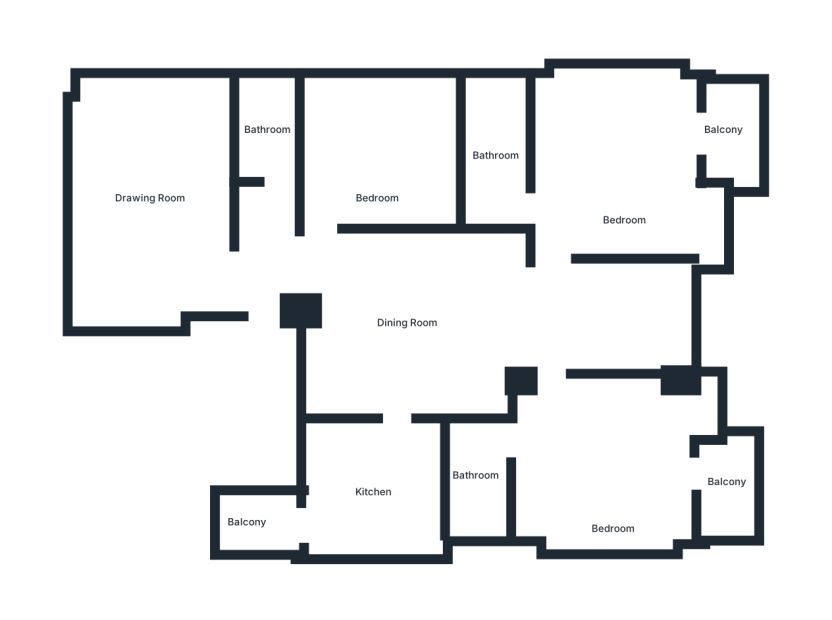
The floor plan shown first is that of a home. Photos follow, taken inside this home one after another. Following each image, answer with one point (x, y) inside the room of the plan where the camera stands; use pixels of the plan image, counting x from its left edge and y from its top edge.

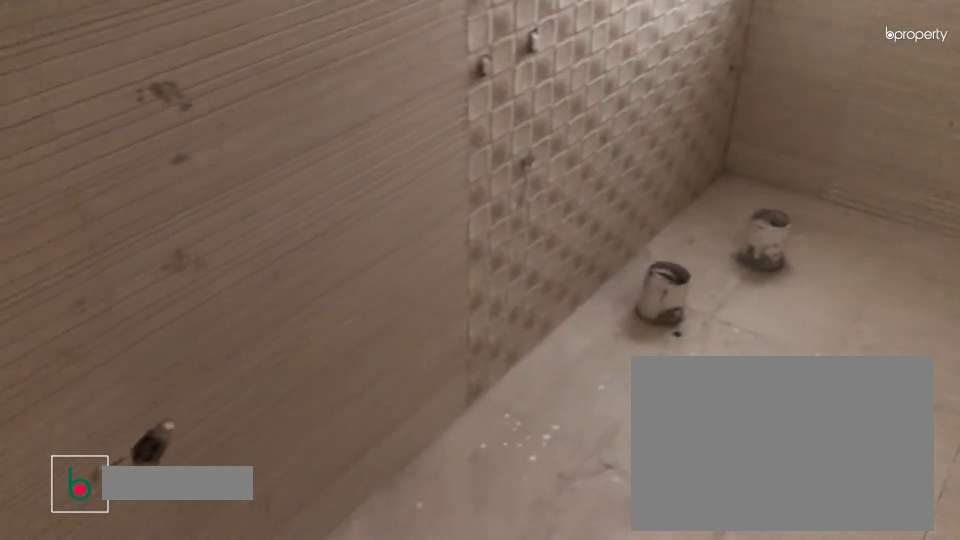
(264, 127)
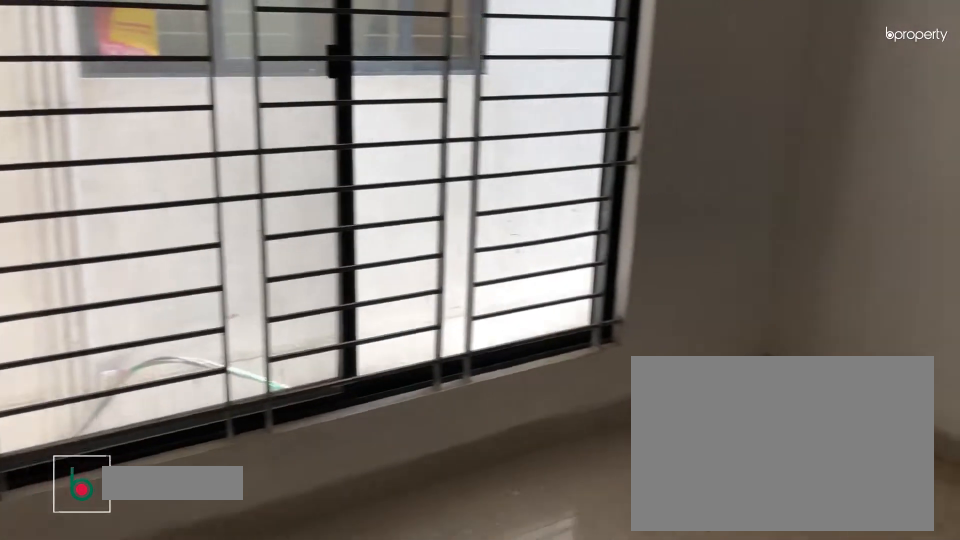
(370, 164)
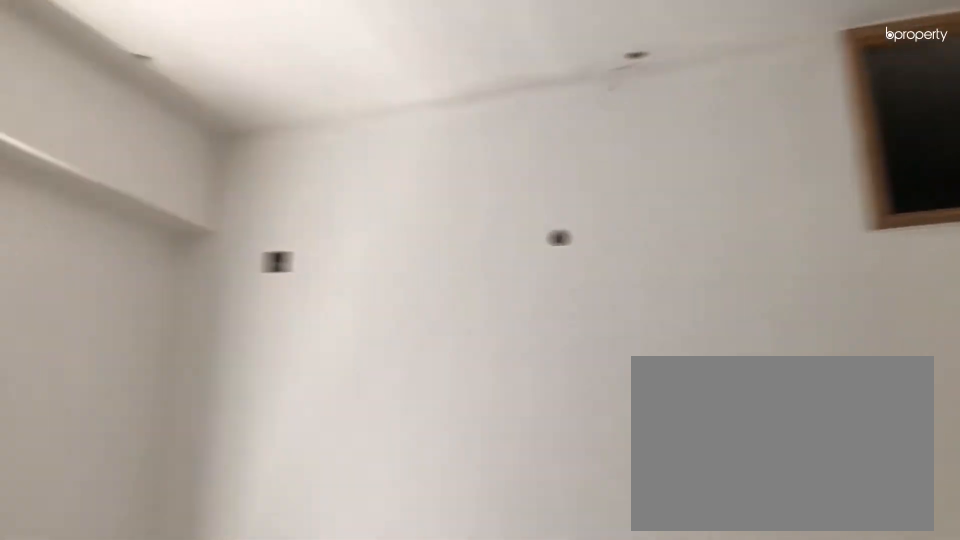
(371, 164)
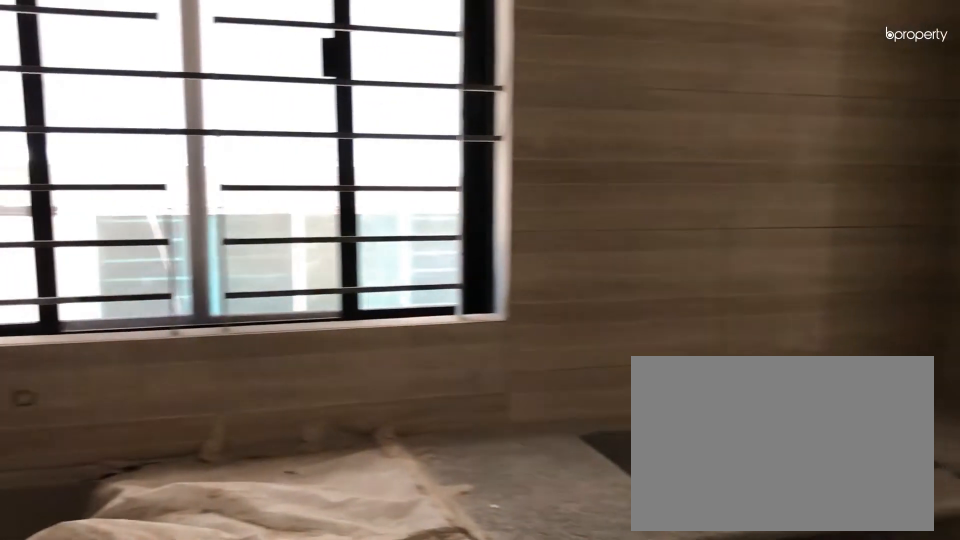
(371, 490)
